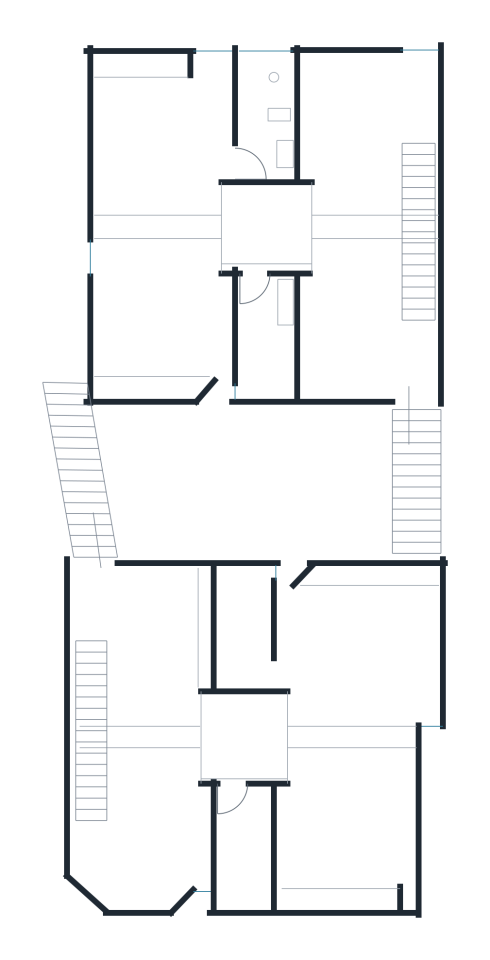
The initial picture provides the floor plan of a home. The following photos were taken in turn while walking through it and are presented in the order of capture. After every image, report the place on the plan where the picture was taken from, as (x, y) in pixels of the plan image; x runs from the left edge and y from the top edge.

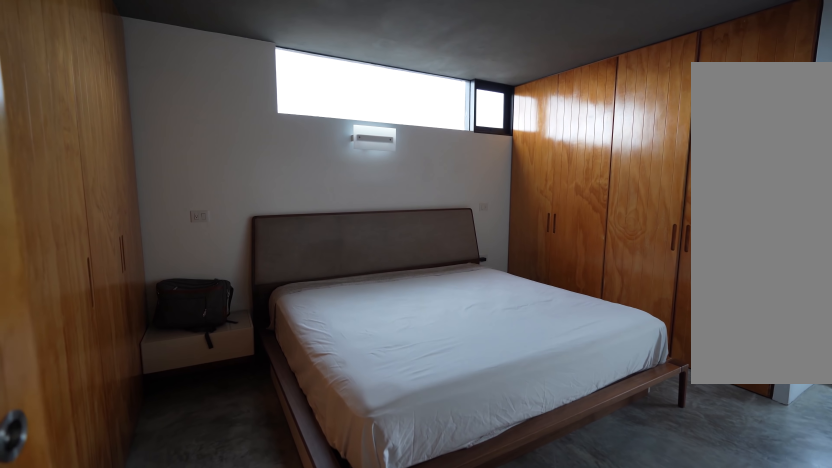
(257, 237)
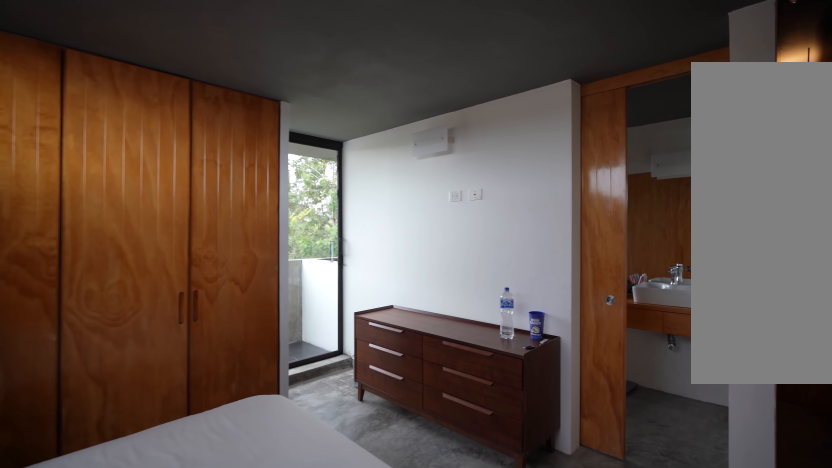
(164, 195)
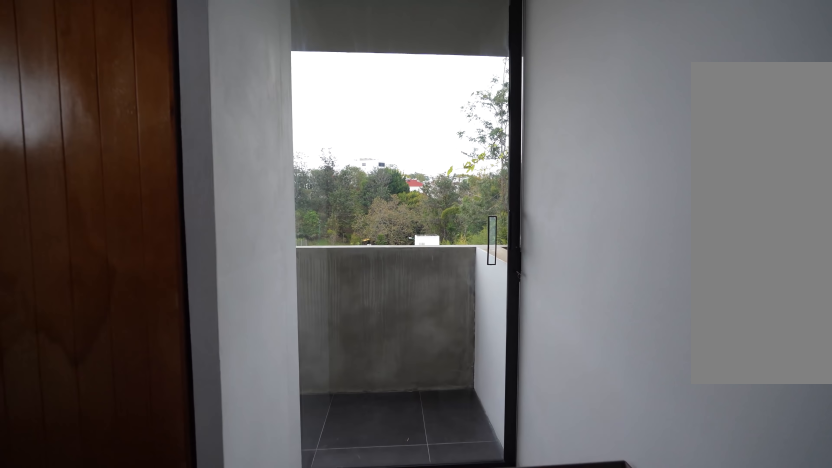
(141, 206)
